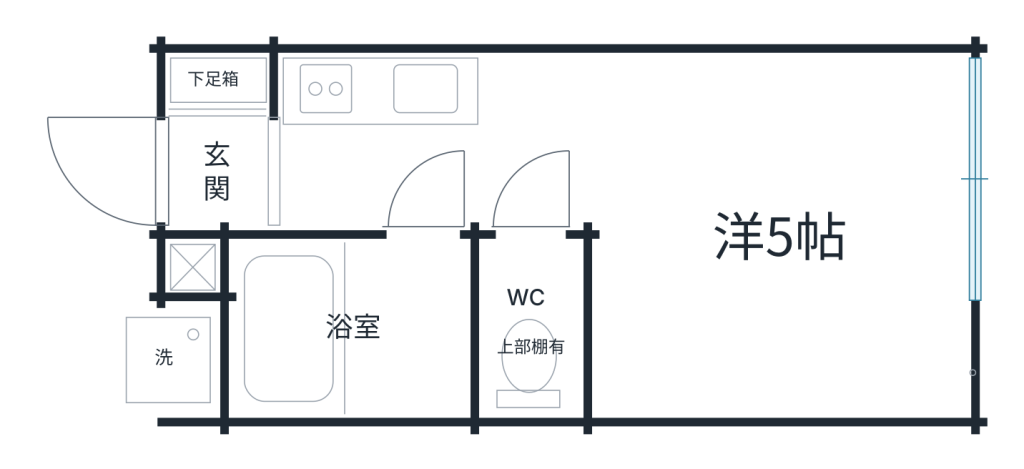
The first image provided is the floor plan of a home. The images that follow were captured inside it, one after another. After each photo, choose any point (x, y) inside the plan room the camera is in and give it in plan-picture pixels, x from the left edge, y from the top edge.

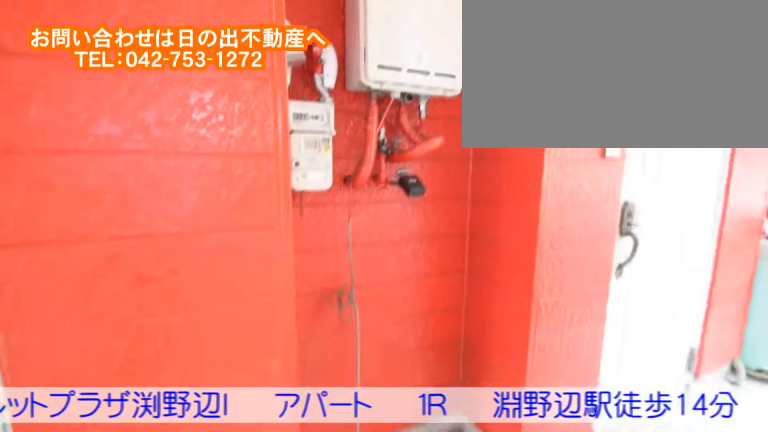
(128, 370)
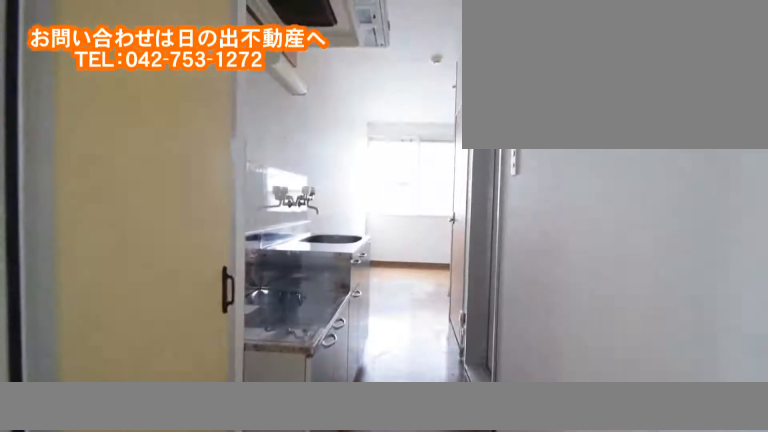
(373, 173)
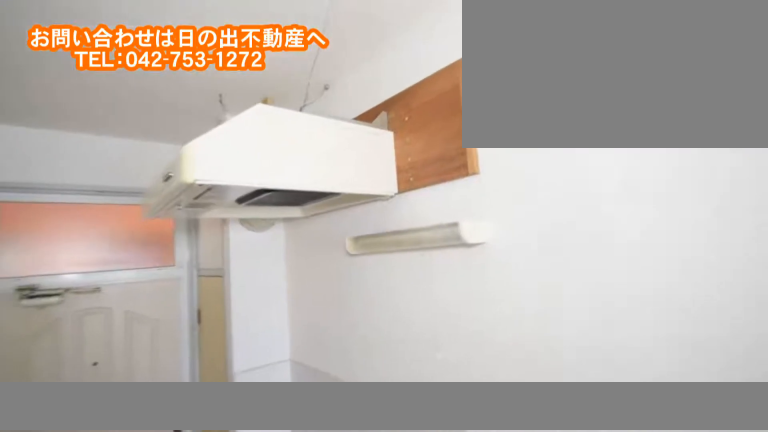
(374, 174)
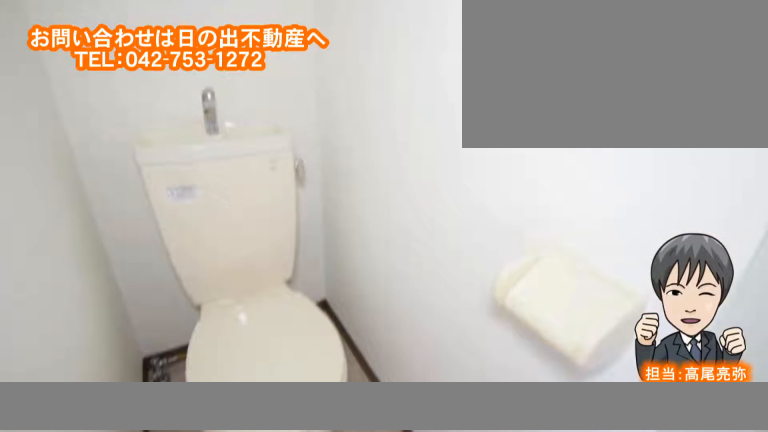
(531, 329)
